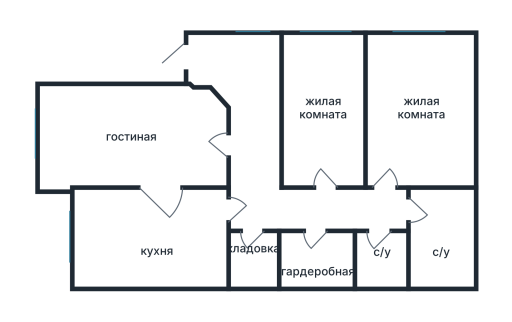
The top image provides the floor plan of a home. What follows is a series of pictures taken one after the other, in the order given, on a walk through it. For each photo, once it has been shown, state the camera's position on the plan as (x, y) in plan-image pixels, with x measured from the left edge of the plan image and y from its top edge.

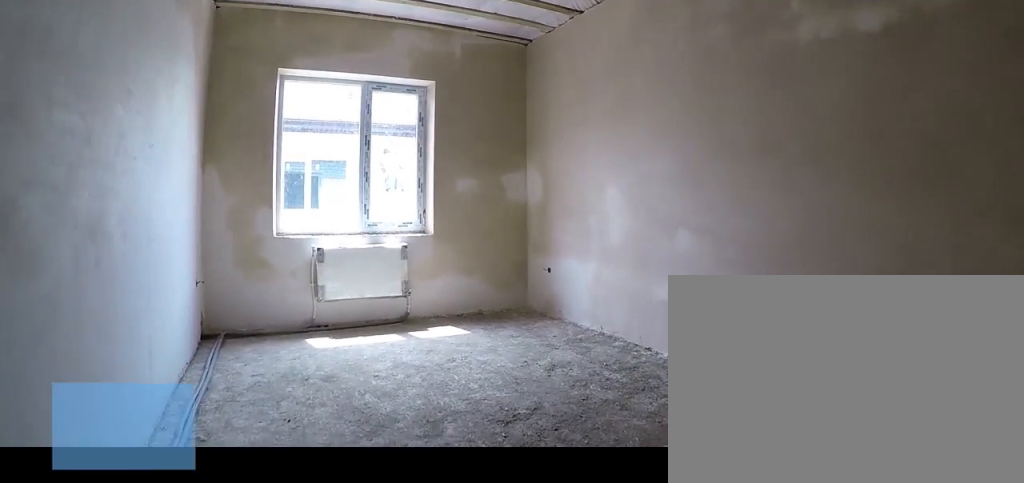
(392, 171)
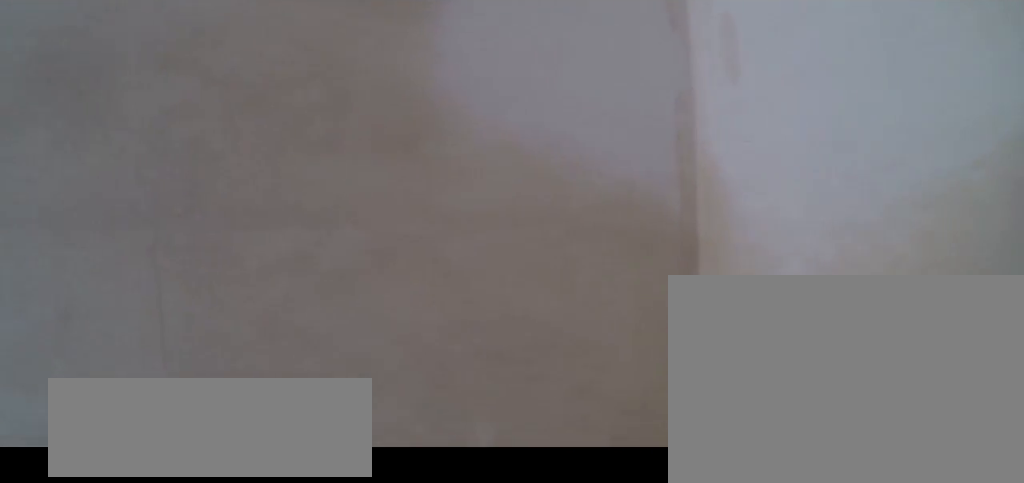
(458, 54)
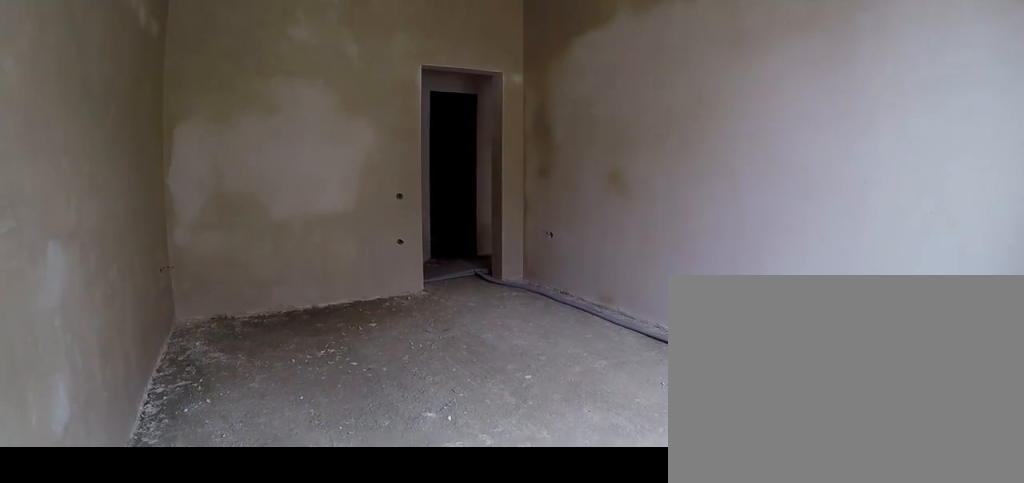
(458, 54)
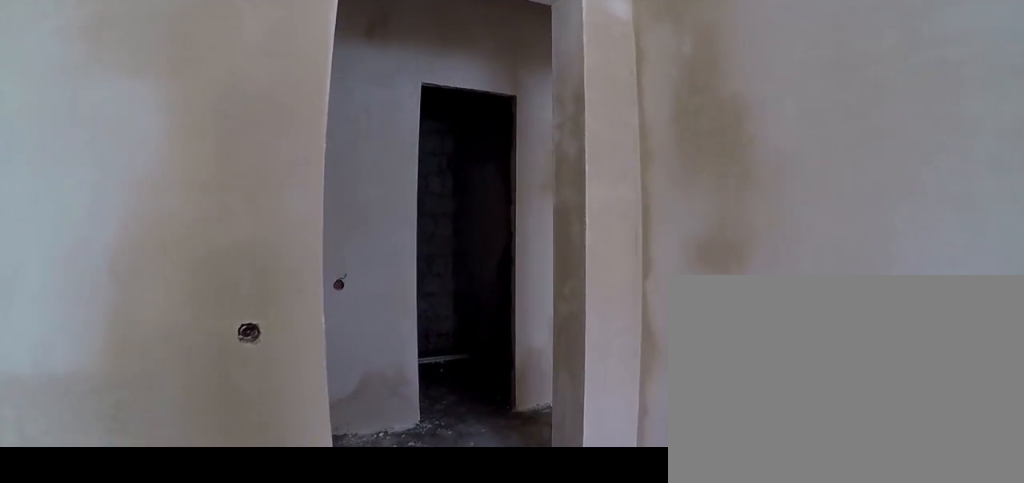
(402, 152)
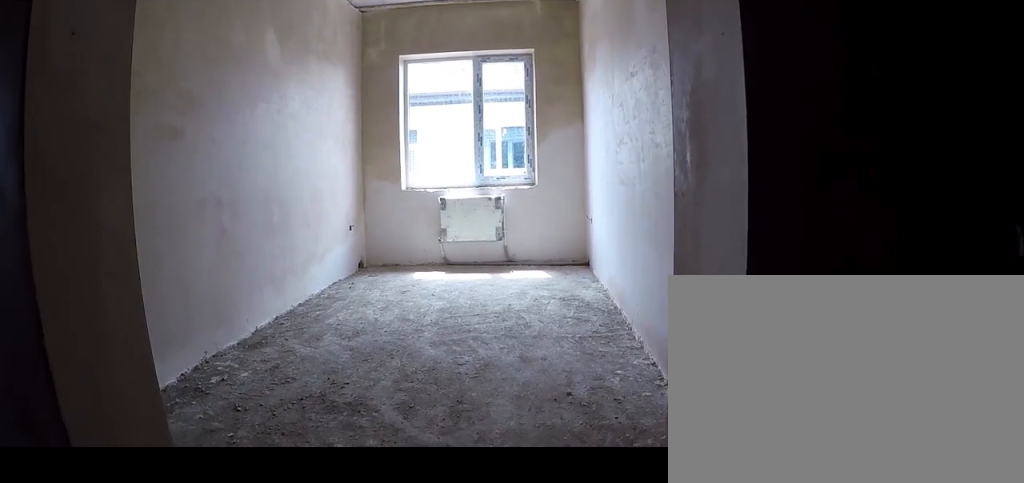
(329, 193)
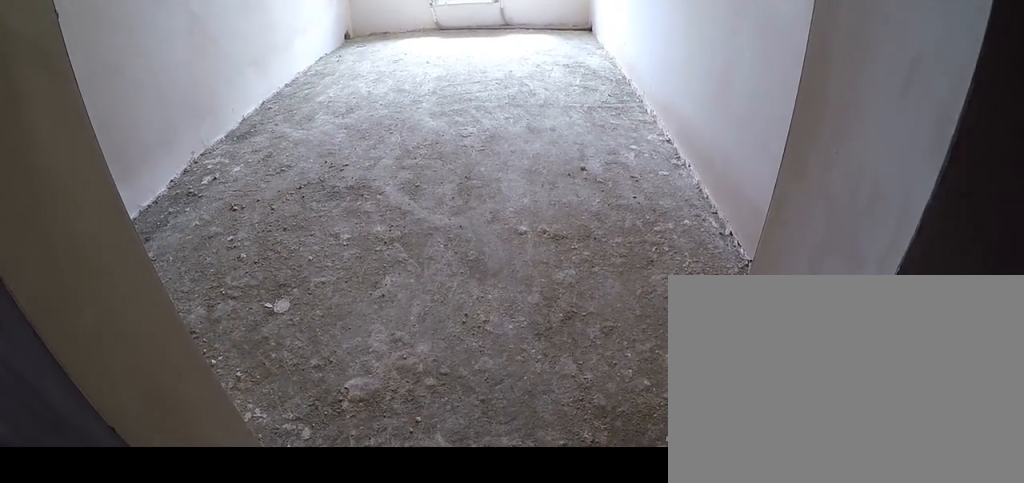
(327, 190)
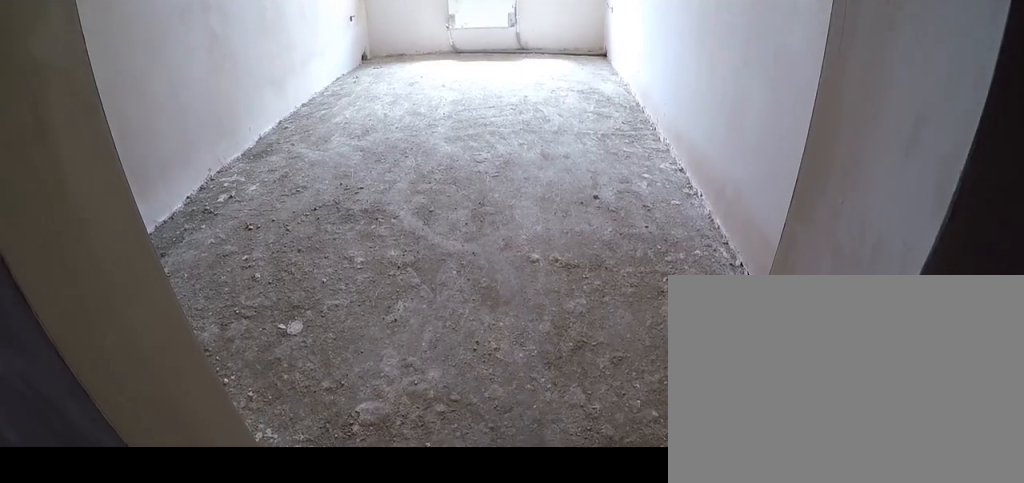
(326, 190)
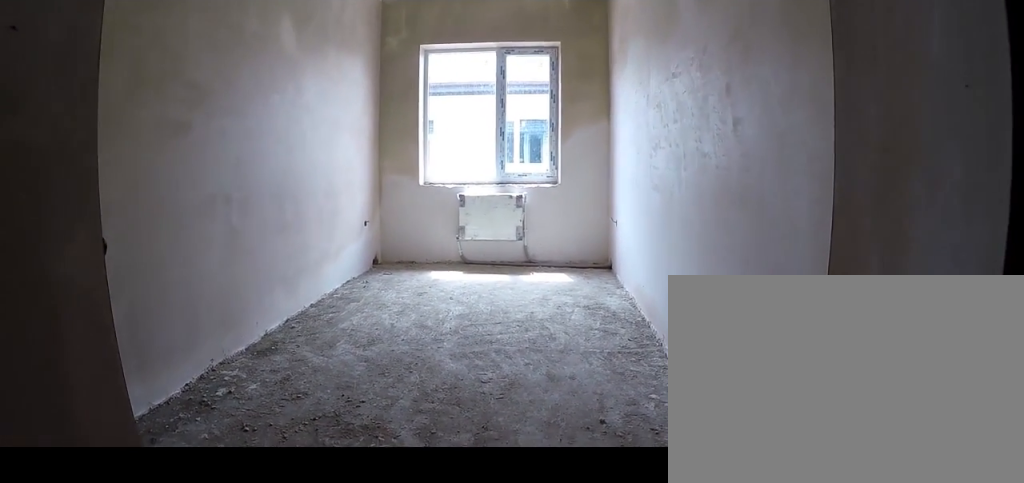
(327, 190)
